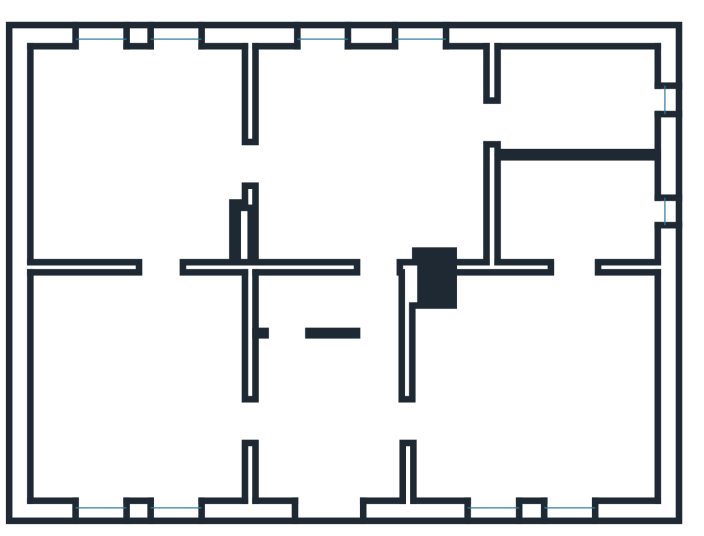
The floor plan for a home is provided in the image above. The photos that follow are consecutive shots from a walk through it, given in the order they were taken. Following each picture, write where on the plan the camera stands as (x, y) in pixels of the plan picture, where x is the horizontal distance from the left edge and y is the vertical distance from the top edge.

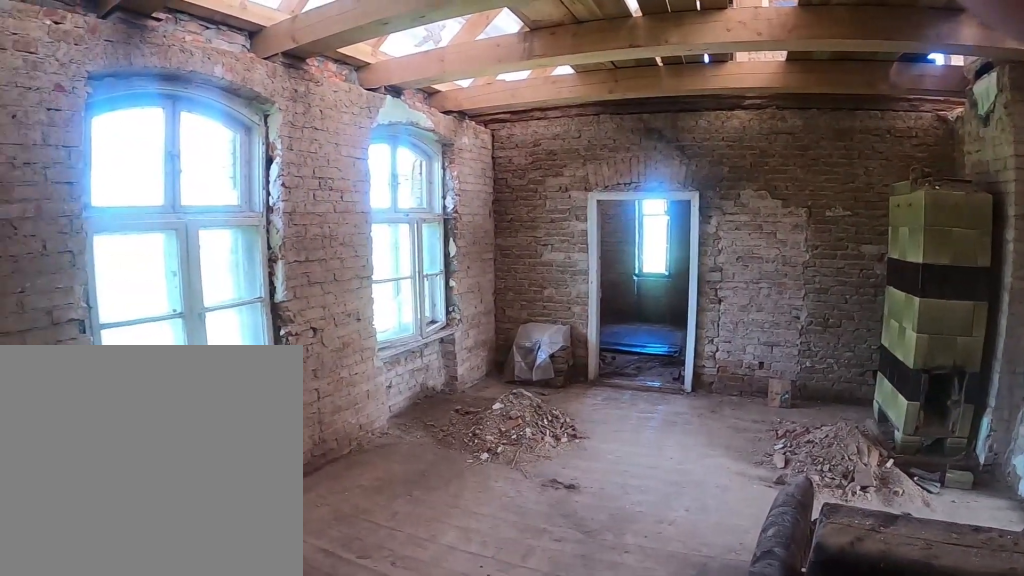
(262, 162)
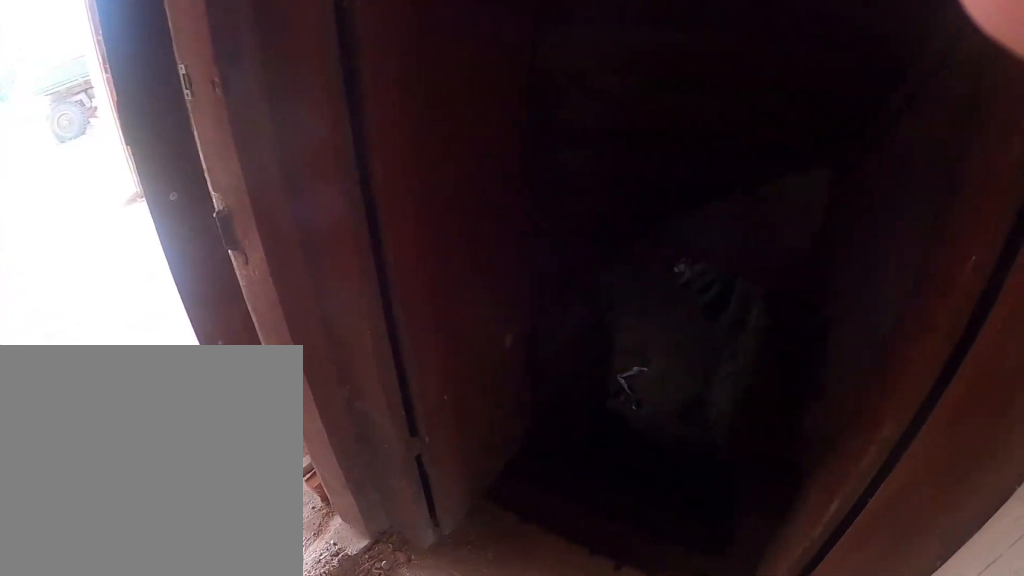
(375, 281)
